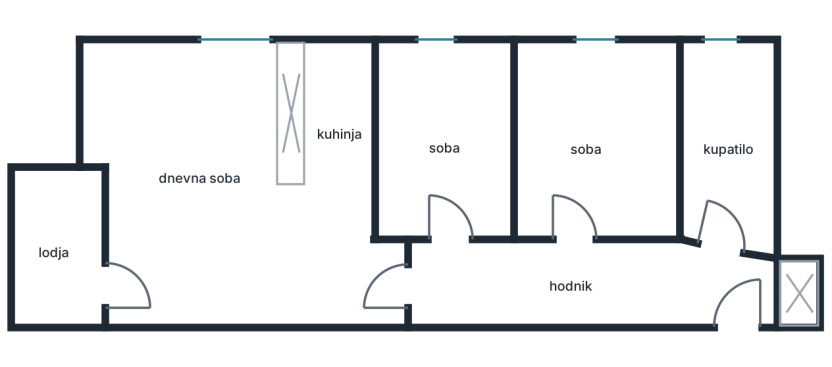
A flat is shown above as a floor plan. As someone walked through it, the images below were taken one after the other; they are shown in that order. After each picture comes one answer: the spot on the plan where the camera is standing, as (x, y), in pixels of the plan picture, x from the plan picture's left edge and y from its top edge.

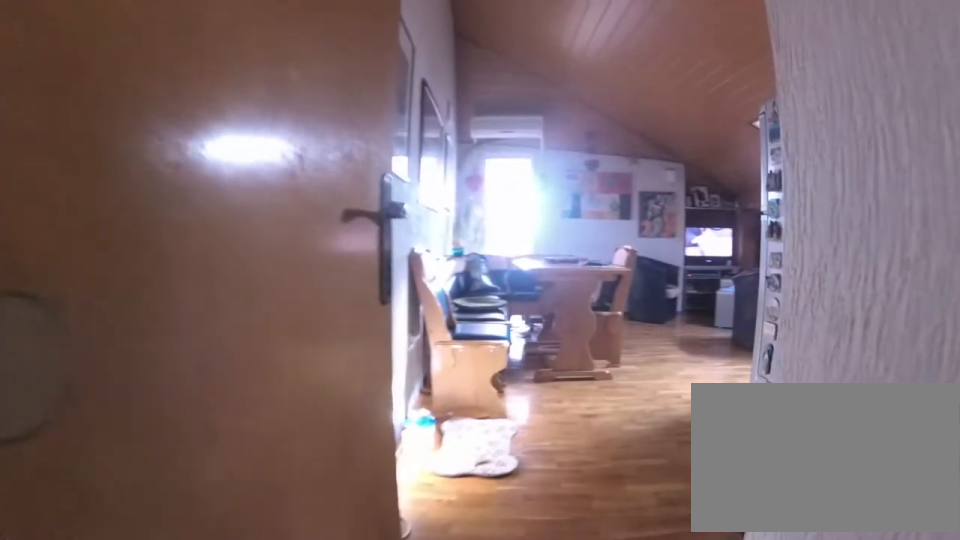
(441, 284)
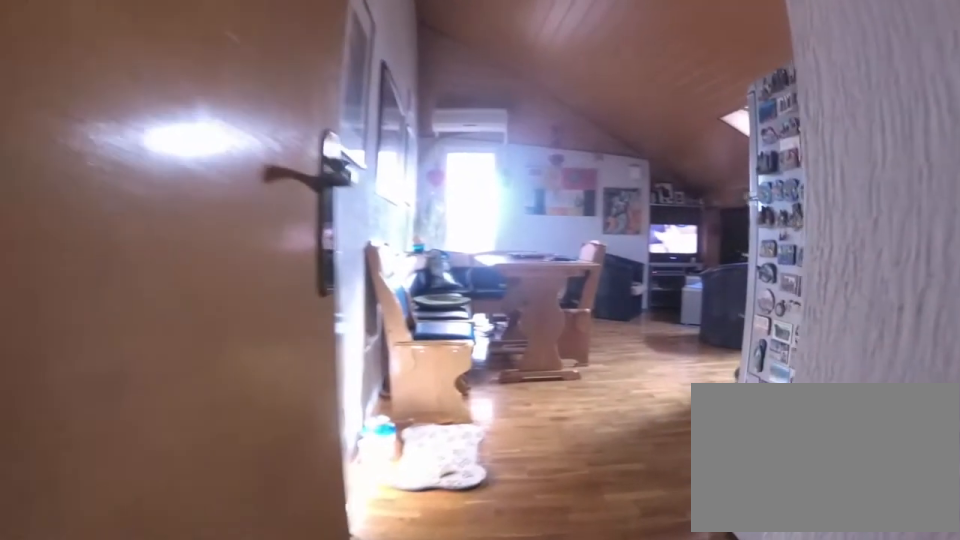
(437, 286)
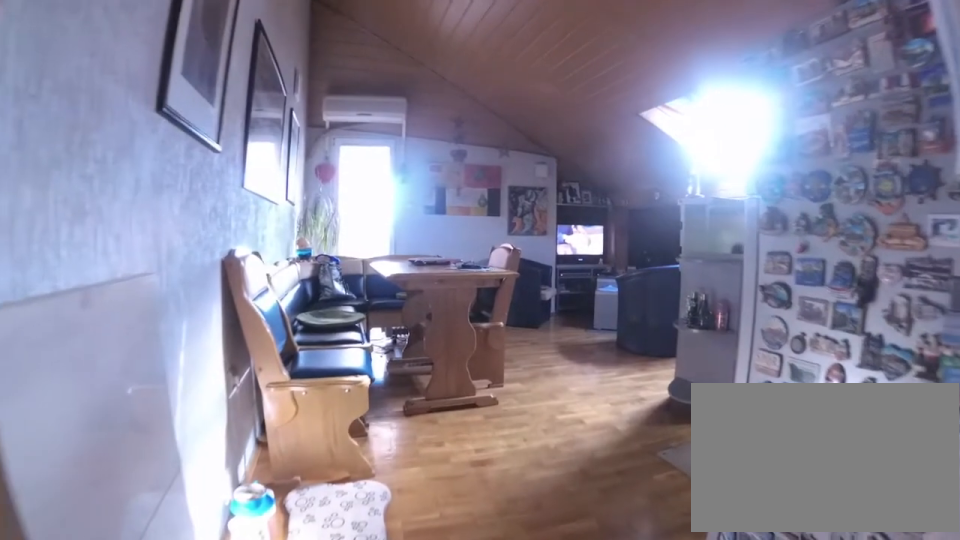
(422, 288)
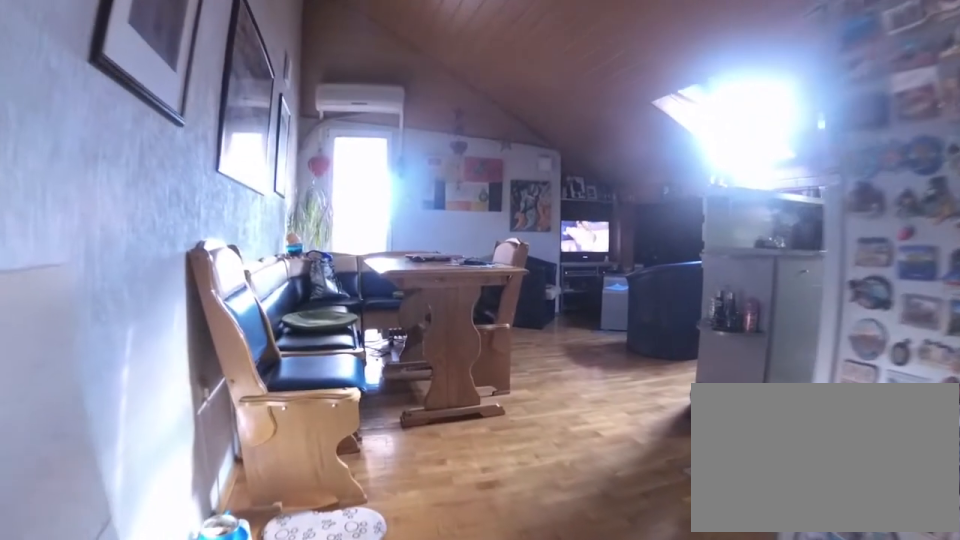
(415, 288)
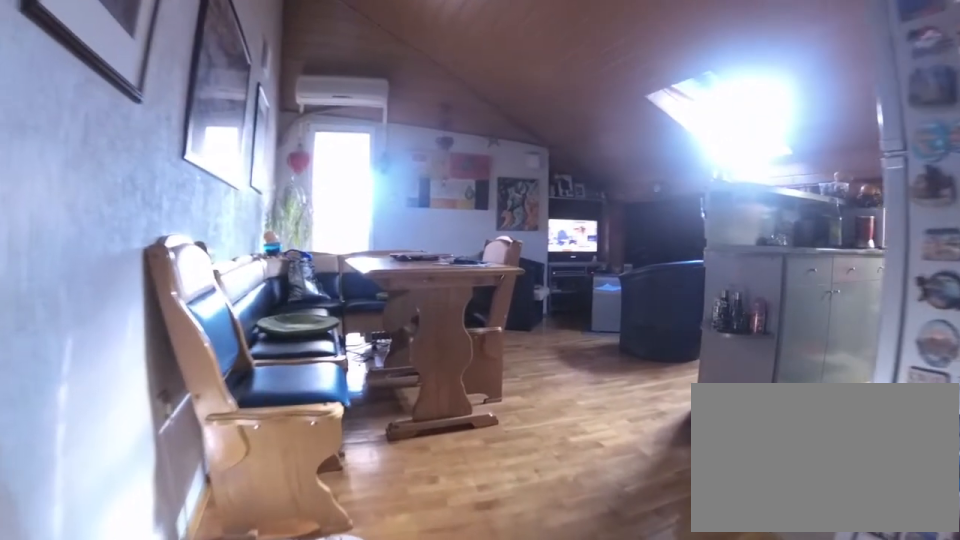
(411, 287)
